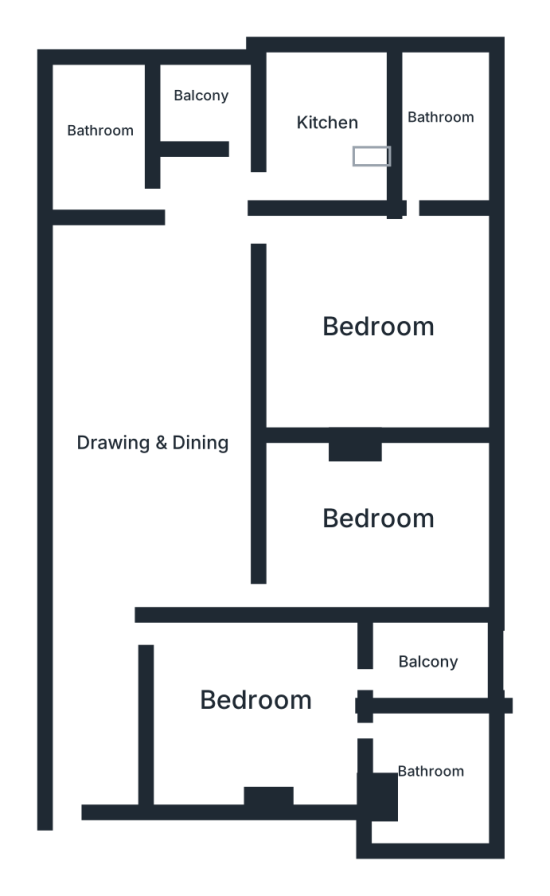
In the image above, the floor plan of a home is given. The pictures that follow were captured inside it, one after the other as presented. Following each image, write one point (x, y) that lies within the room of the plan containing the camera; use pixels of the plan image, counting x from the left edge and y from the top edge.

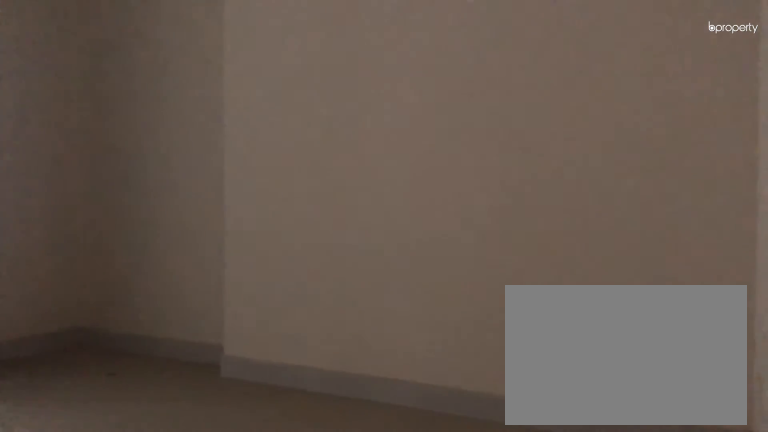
(255, 703)
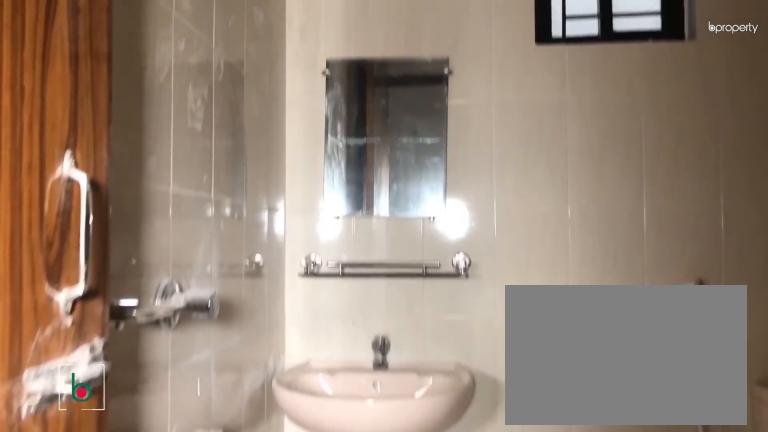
(433, 775)
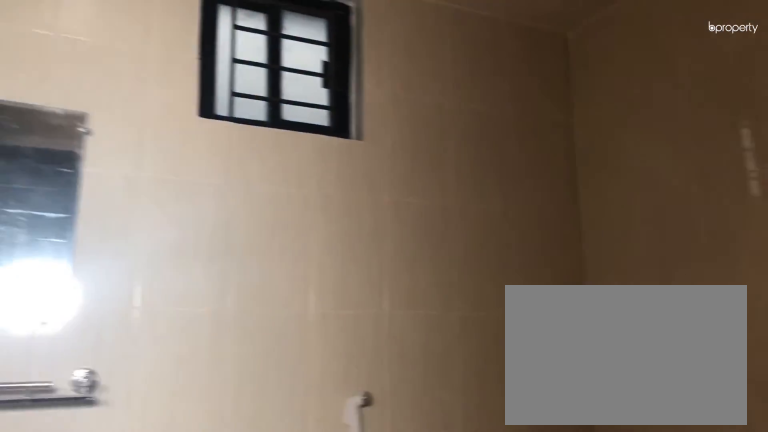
(433, 775)
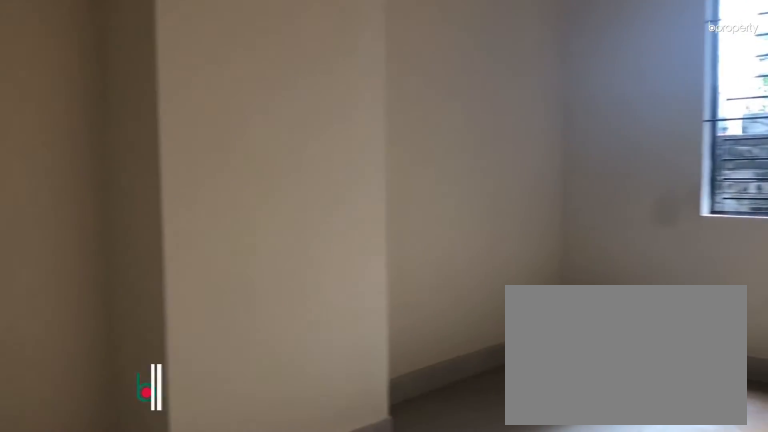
(380, 516)
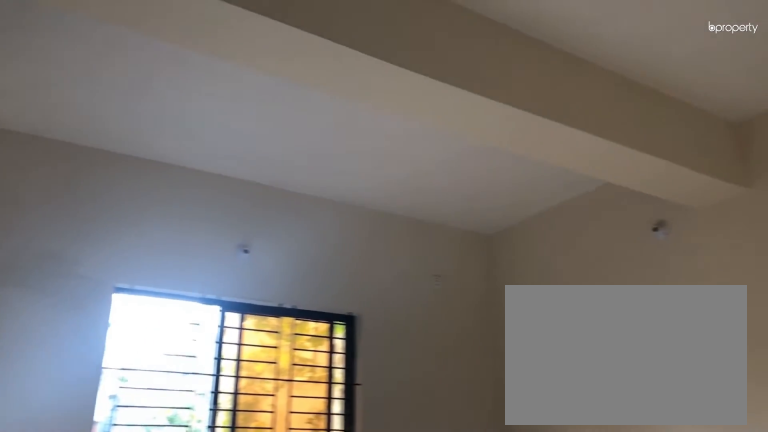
(383, 323)
